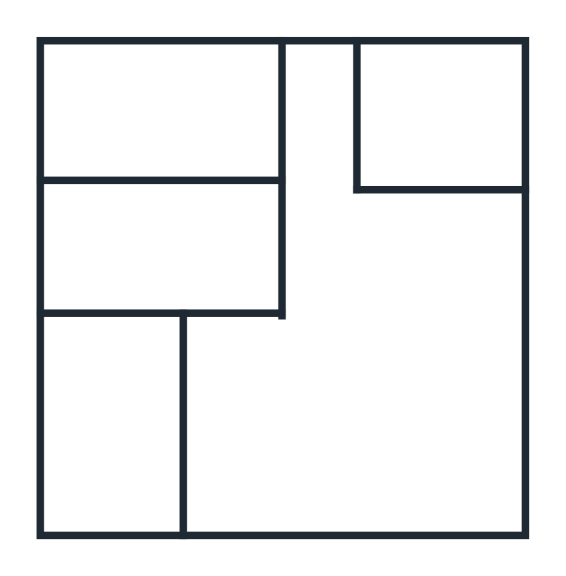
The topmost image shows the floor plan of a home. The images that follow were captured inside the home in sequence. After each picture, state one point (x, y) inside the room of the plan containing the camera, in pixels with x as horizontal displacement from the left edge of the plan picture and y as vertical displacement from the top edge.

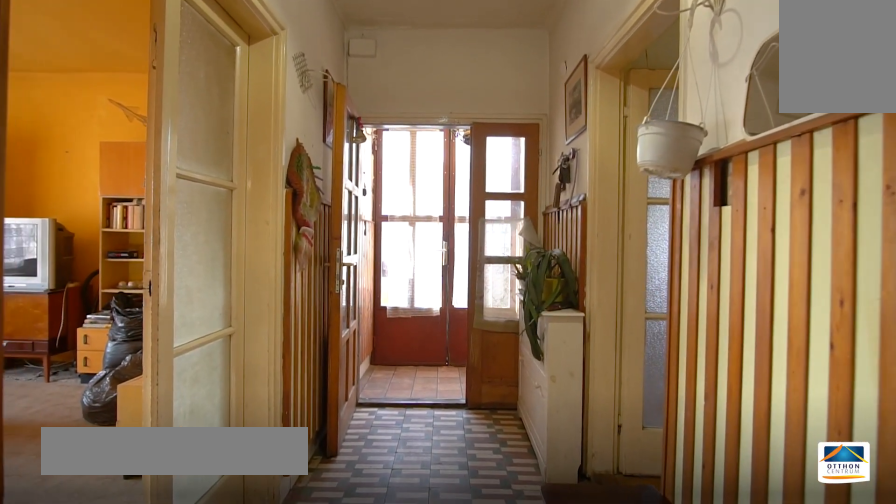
(321, 266)
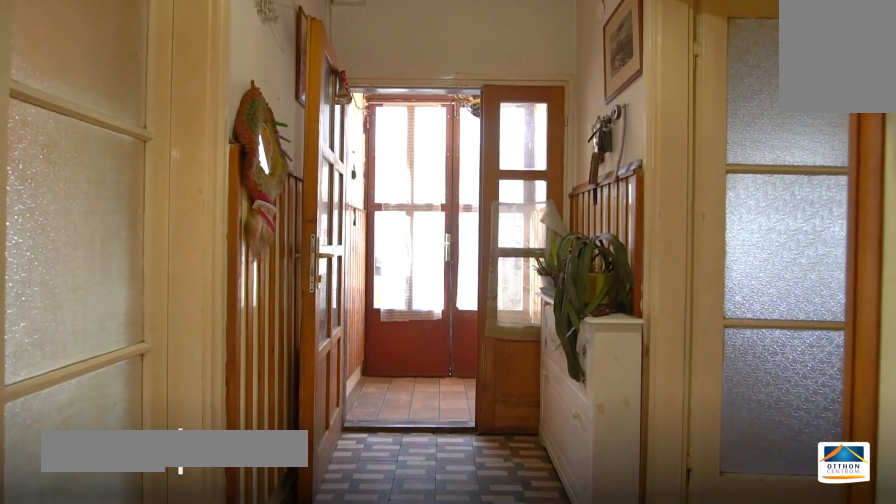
(327, 266)
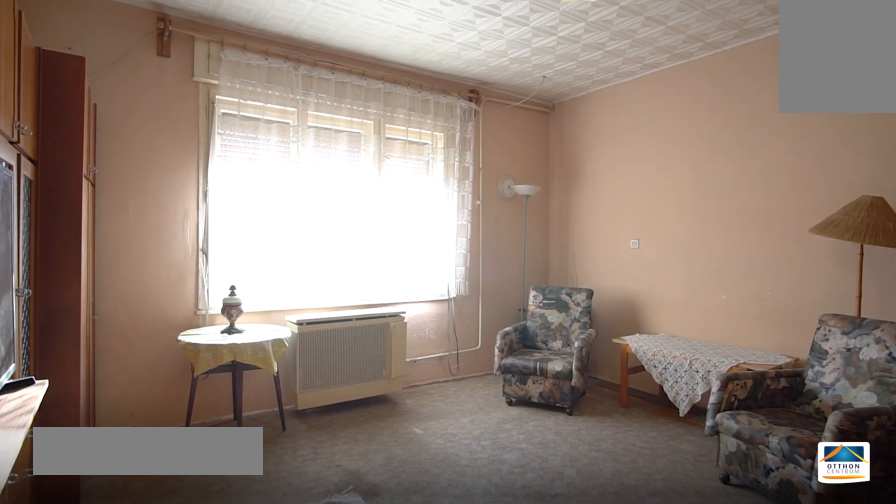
(150, 245)
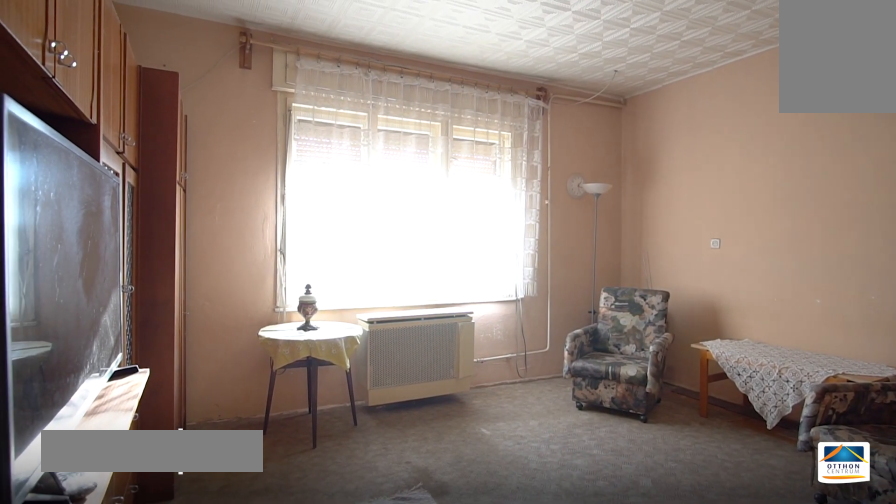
(150, 245)
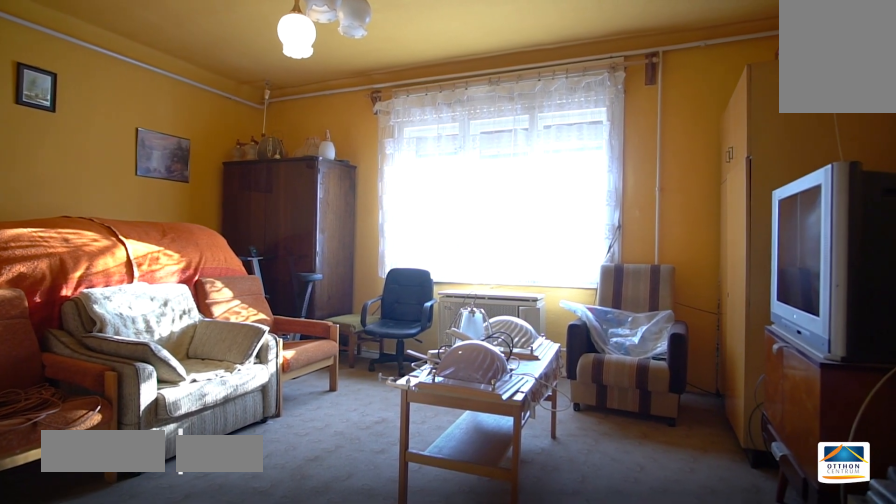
(164, 116)
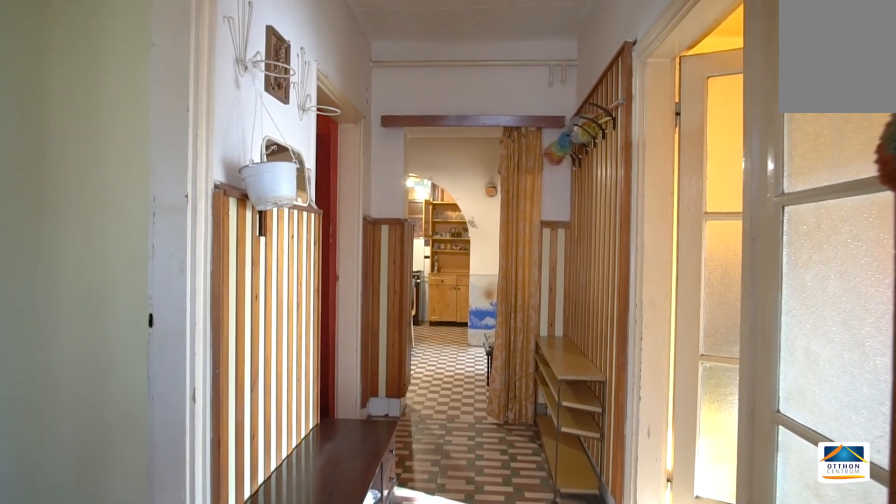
(335, 266)
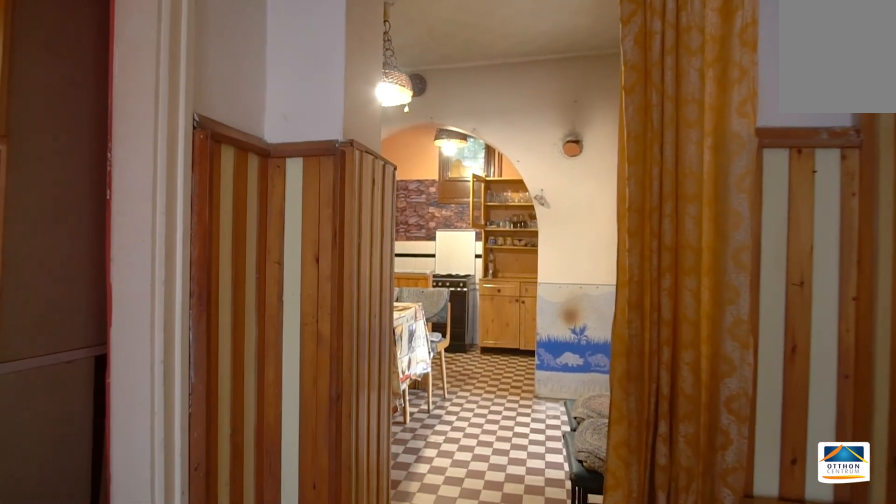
(327, 266)
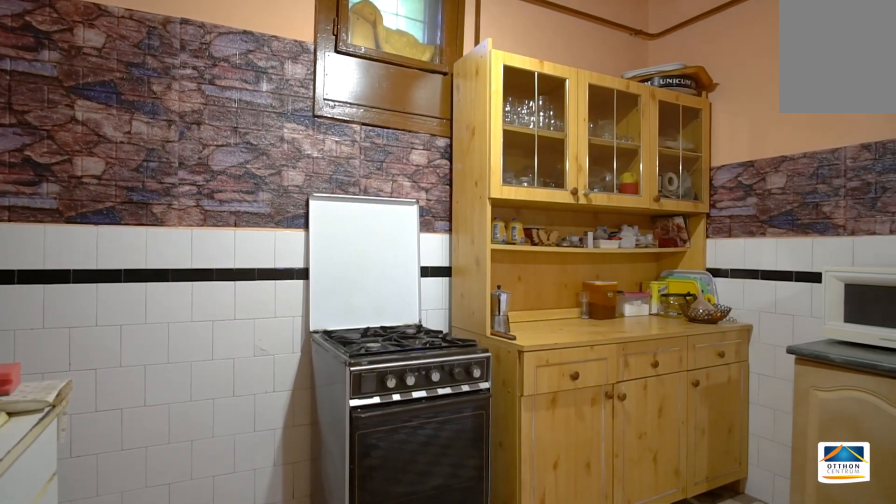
(395, 409)
